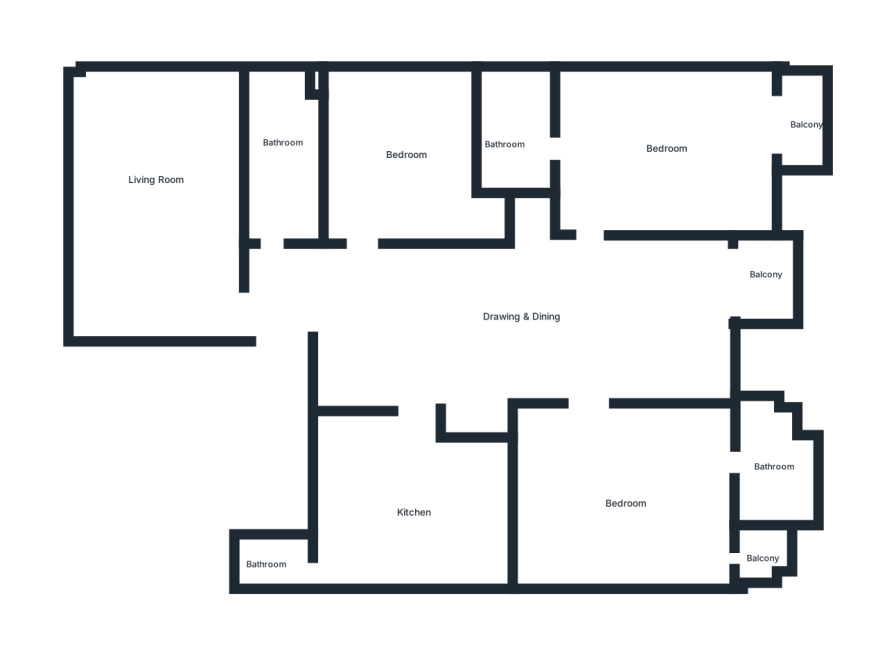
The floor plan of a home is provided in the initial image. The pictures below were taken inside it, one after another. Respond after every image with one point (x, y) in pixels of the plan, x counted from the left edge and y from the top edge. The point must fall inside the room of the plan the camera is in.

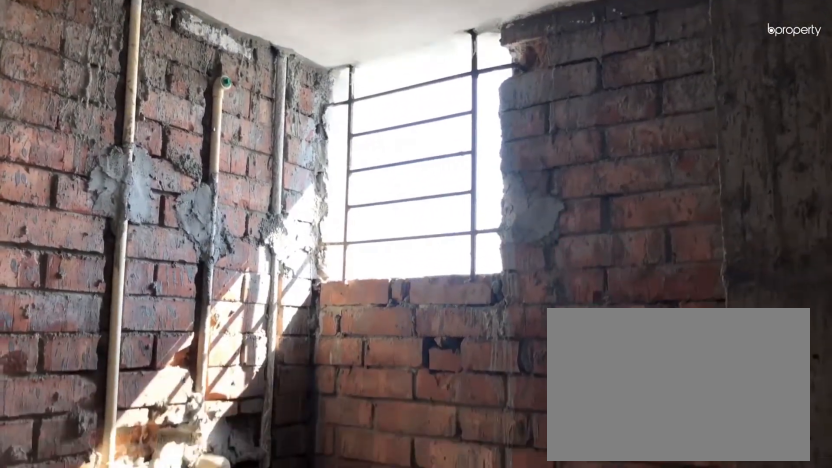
(513, 136)
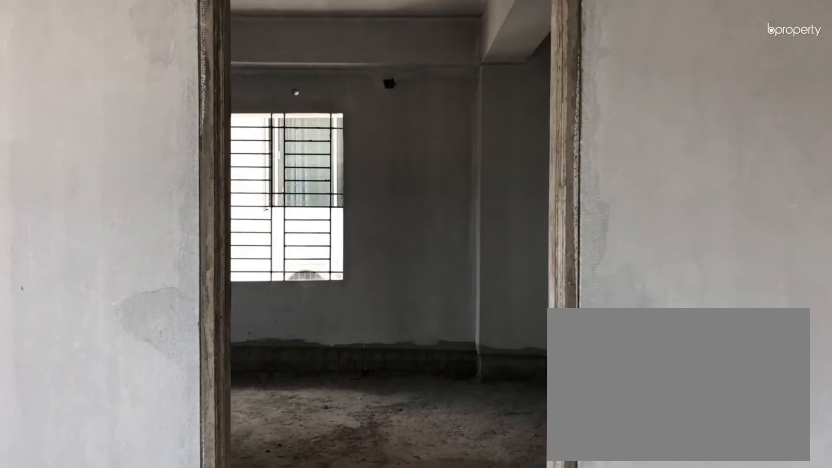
(594, 385)
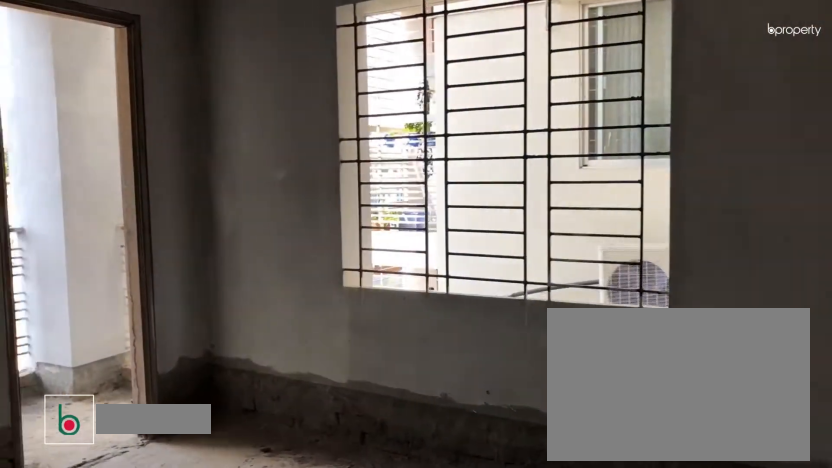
(625, 506)
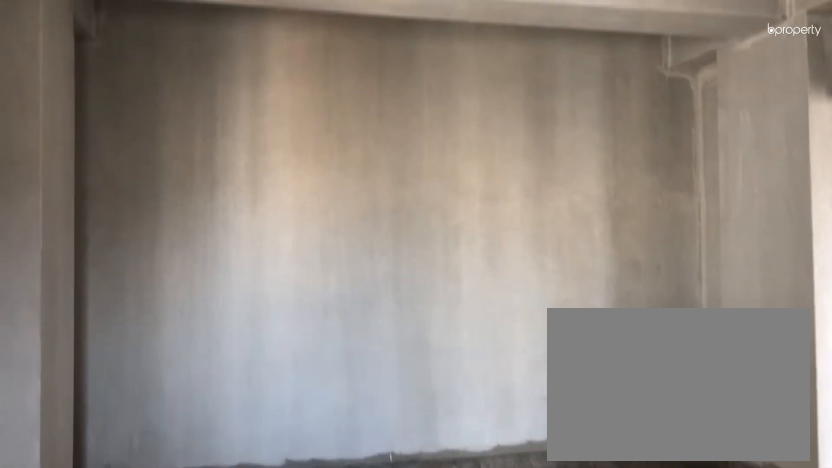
(625, 506)
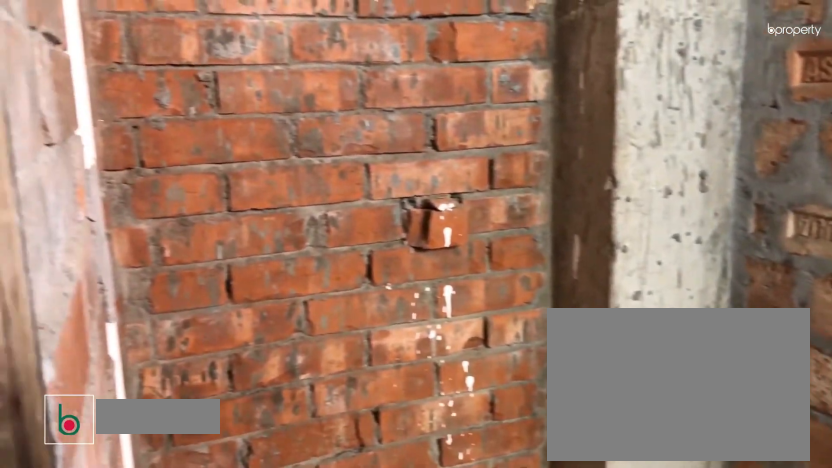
(768, 475)
